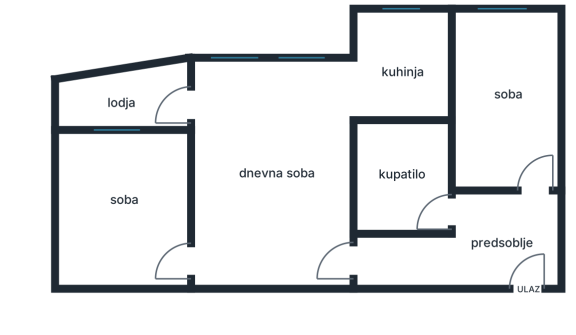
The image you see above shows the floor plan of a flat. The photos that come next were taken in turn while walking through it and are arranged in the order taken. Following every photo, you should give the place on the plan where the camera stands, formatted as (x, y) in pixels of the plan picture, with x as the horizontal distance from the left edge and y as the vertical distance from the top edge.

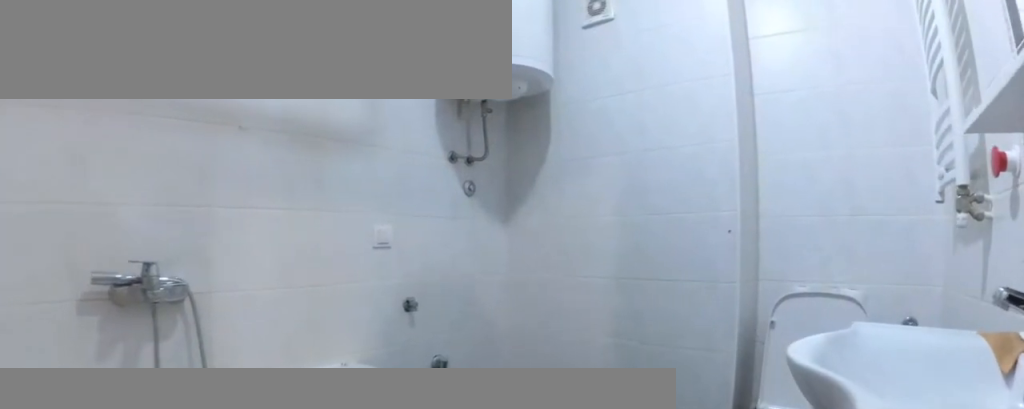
(429, 202)
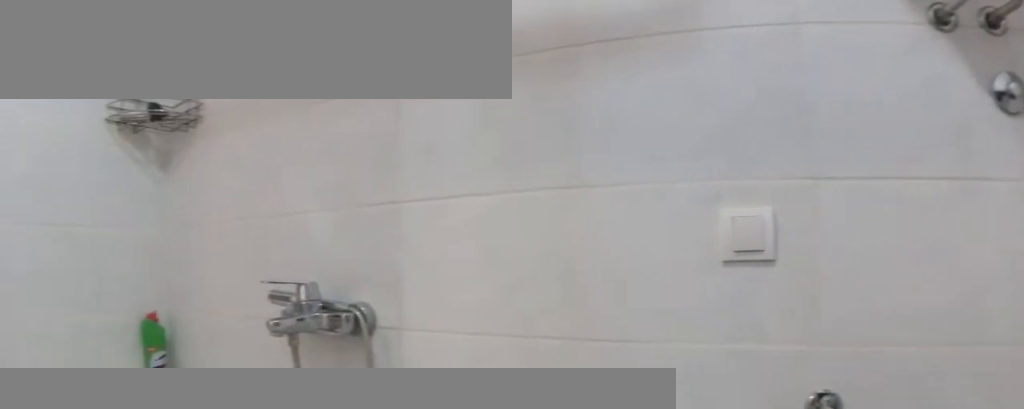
(423, 126)
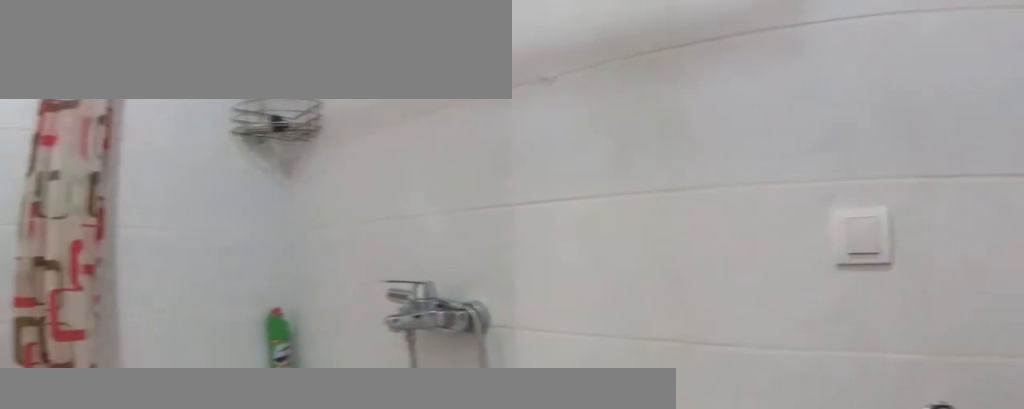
(419, 126)
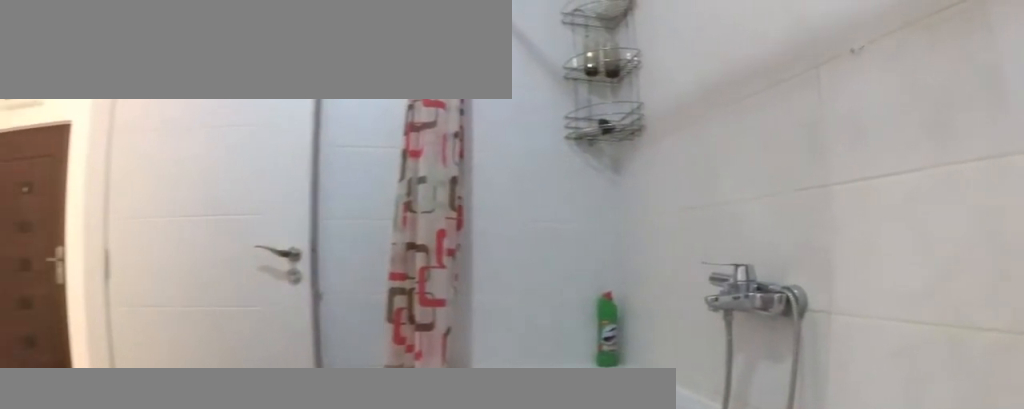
(401, 126)
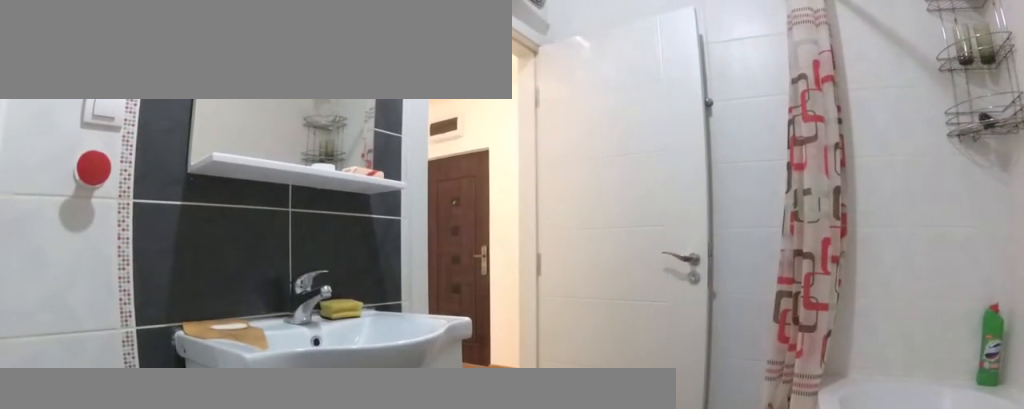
(367, 138)
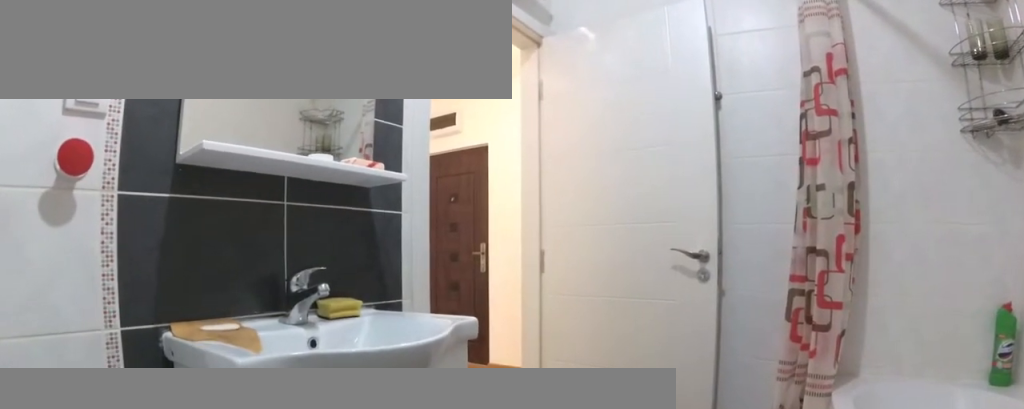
(372, 143)
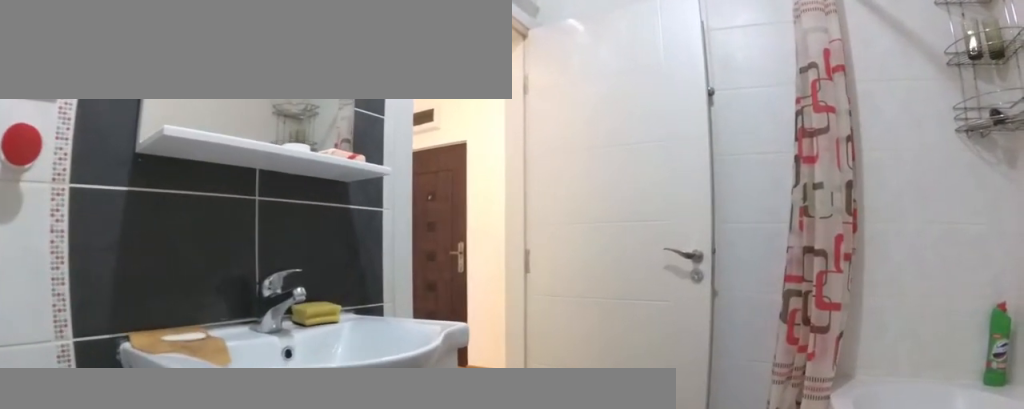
(376, 146)
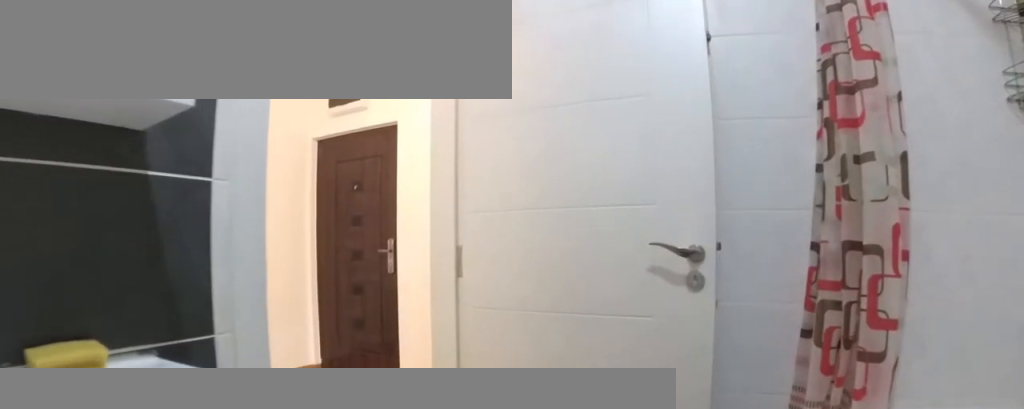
(388, 157)
